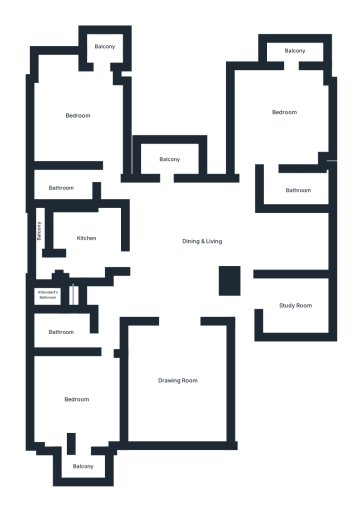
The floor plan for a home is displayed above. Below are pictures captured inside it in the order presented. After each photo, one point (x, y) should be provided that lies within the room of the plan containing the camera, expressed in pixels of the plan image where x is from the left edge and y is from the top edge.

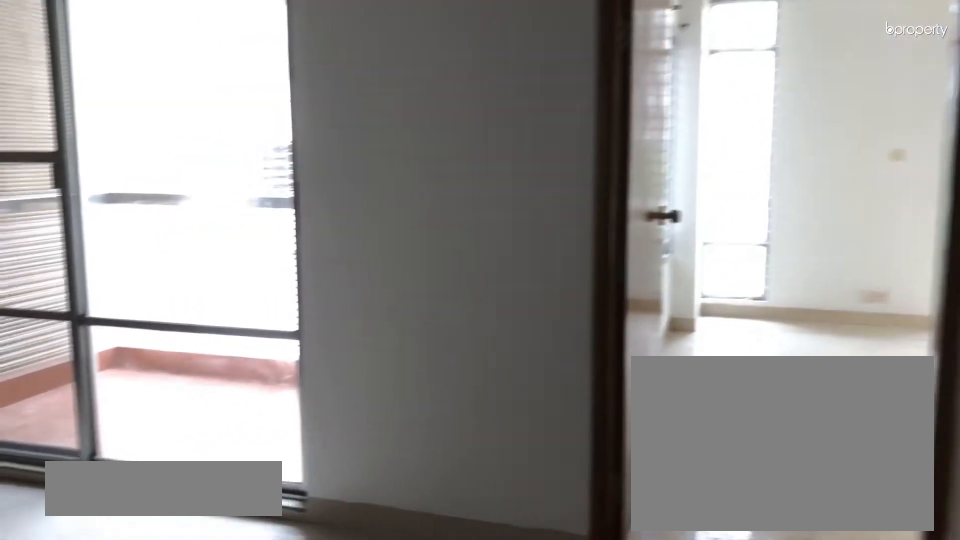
(224, 245)
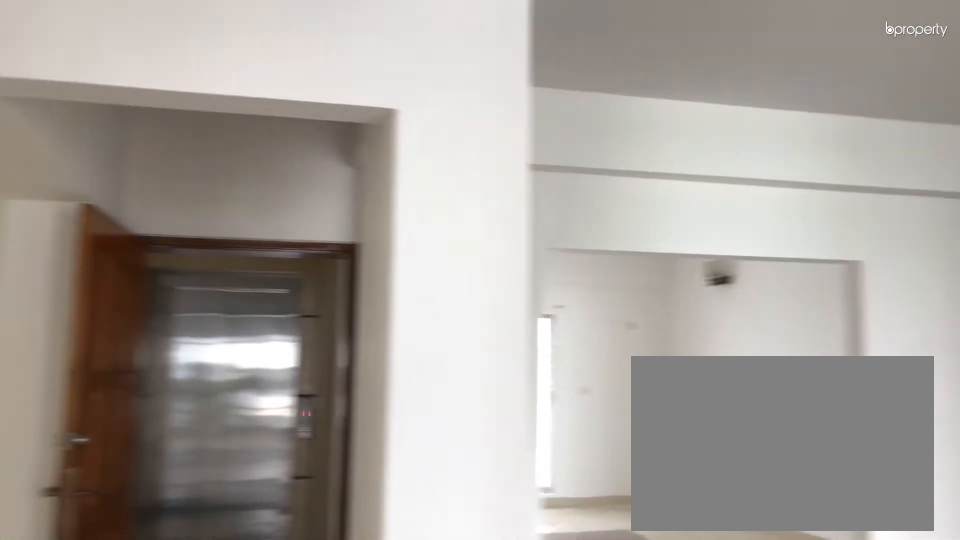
(224, 245)
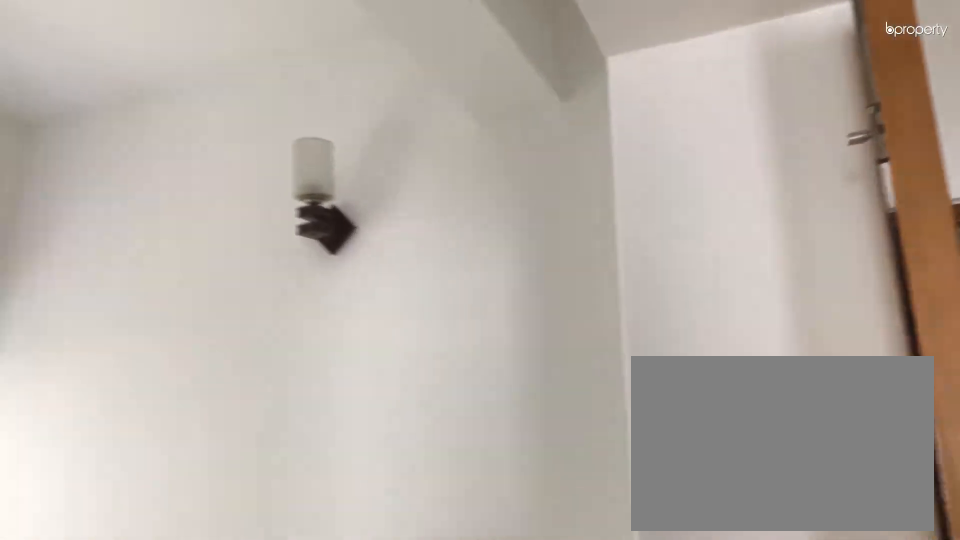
(291, 302)
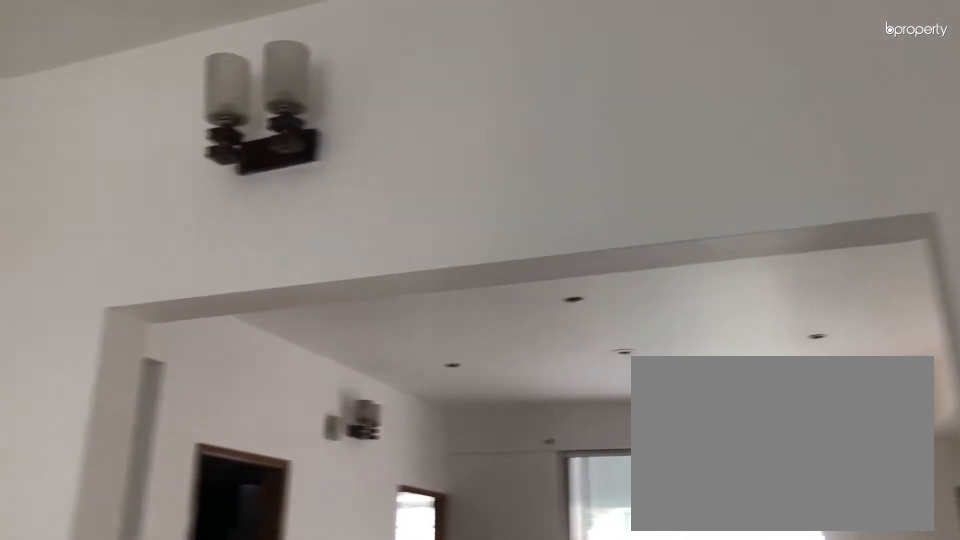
(175, 377)
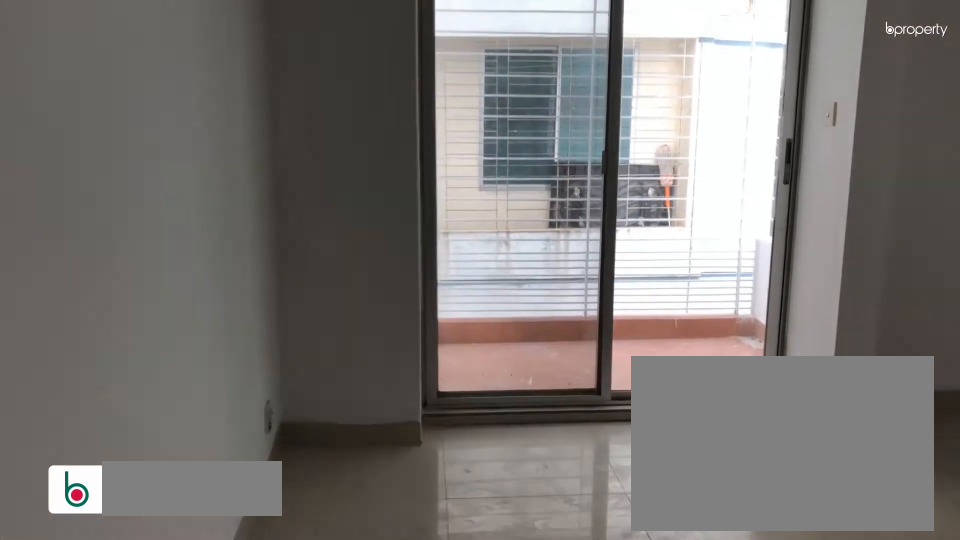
(77, 398)
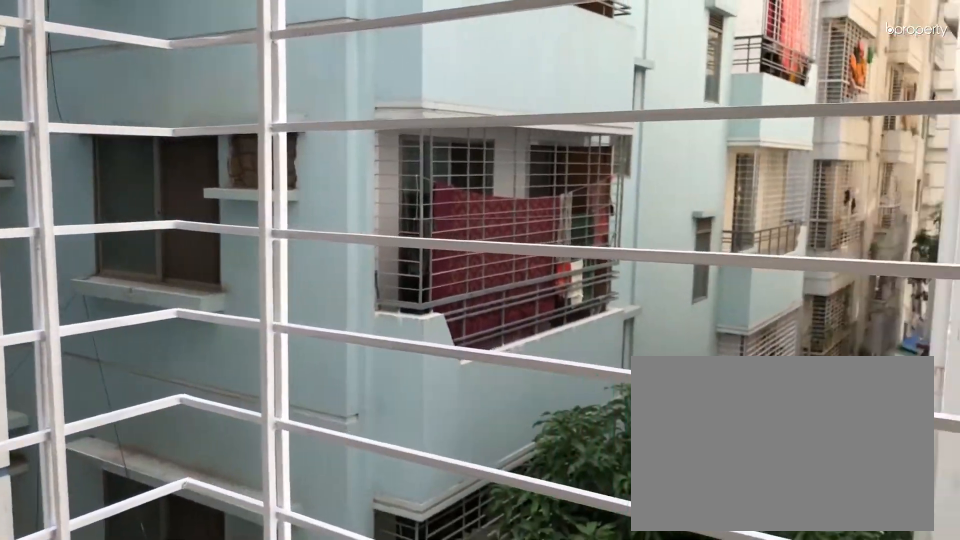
(84, 460)
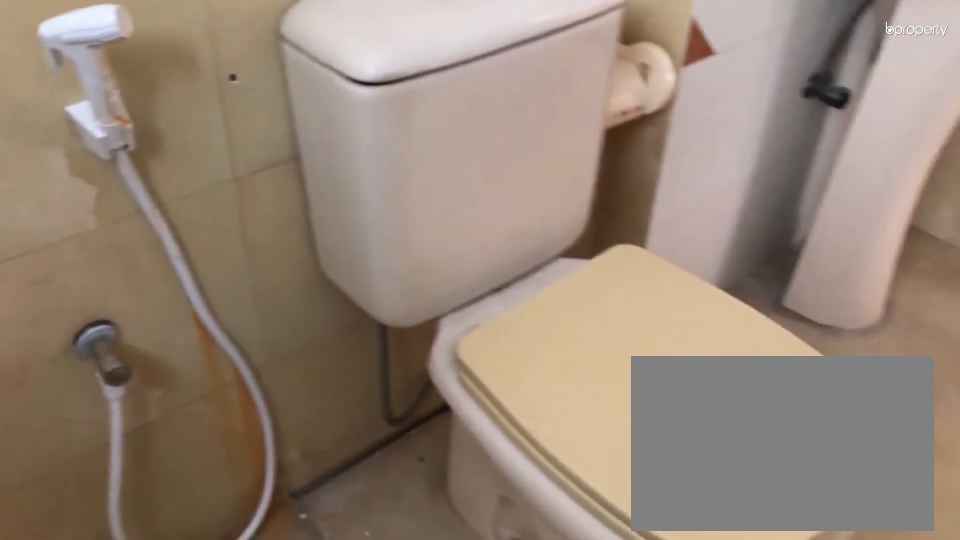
(62, 330)
